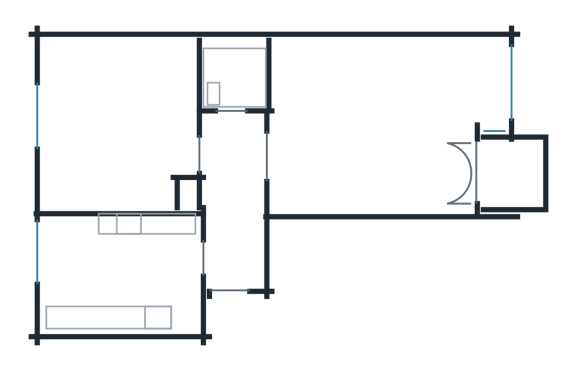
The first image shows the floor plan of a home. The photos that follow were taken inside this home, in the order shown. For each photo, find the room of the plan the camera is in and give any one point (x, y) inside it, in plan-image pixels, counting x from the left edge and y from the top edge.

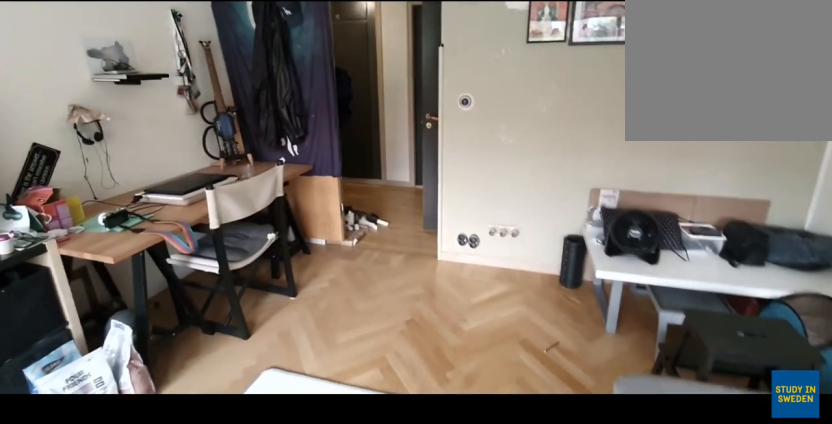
(390, 124)
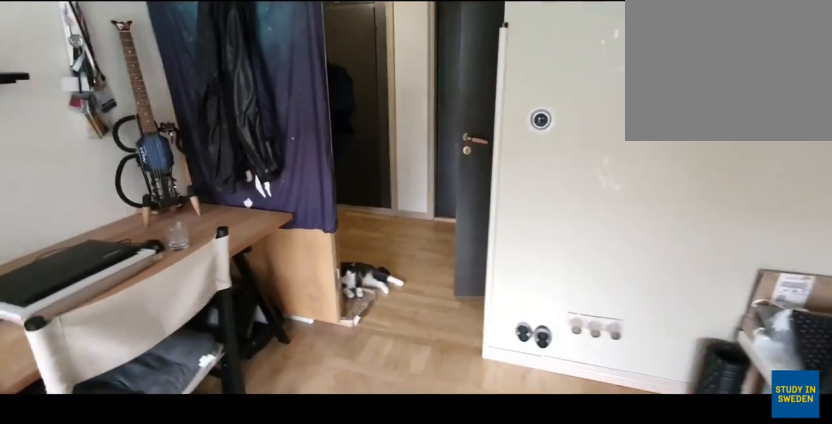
(390, 124)
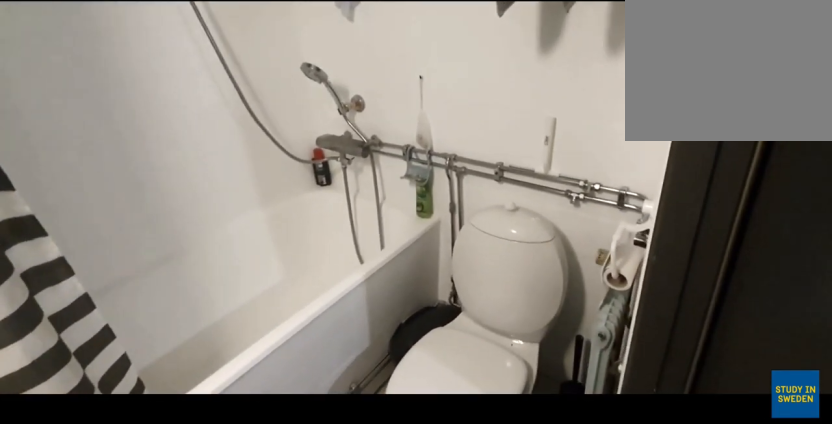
(234, 78)
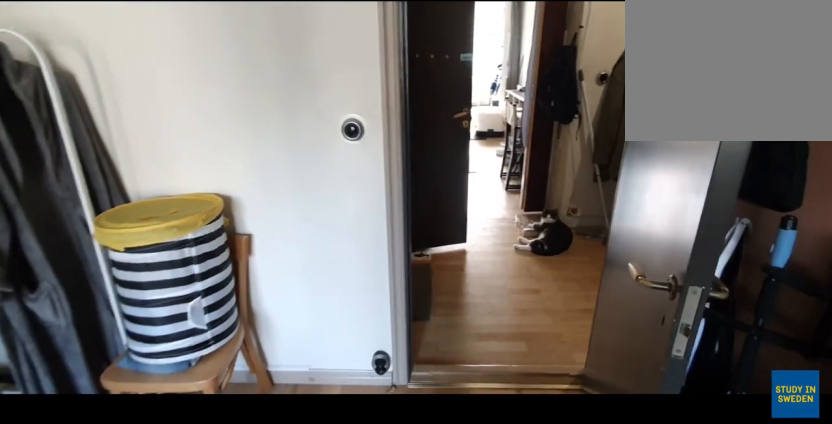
(119, 115)
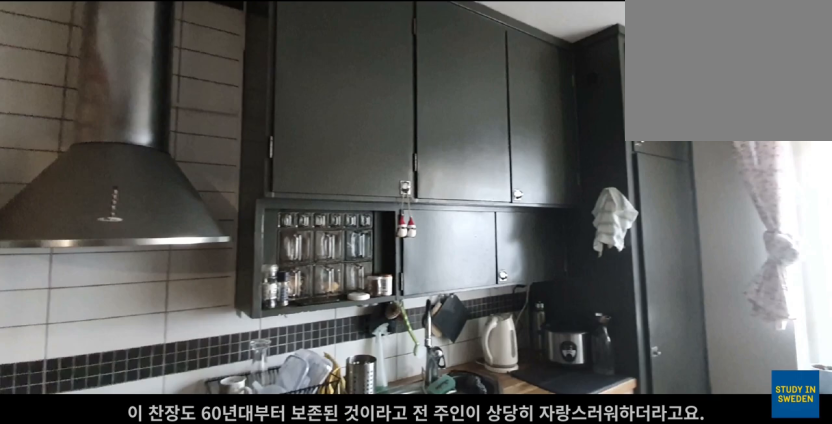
(121, 275)
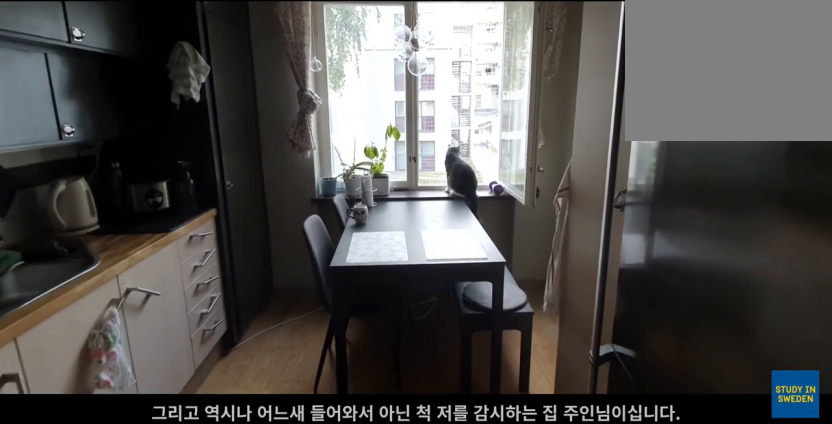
(121, 275)
